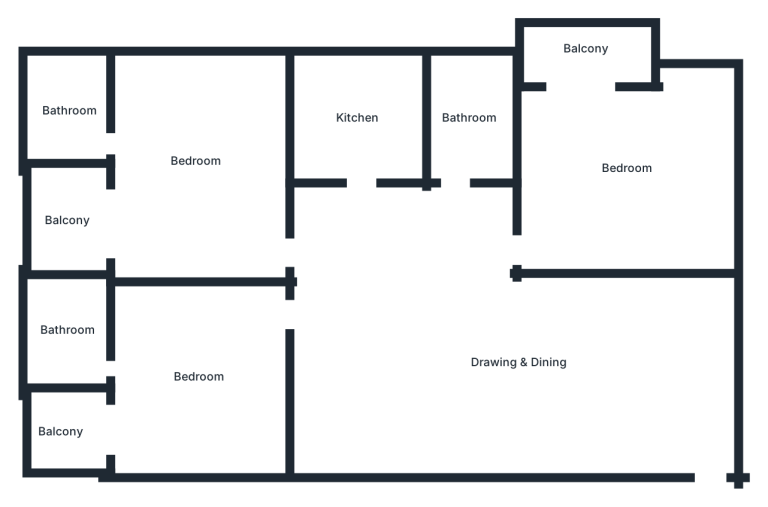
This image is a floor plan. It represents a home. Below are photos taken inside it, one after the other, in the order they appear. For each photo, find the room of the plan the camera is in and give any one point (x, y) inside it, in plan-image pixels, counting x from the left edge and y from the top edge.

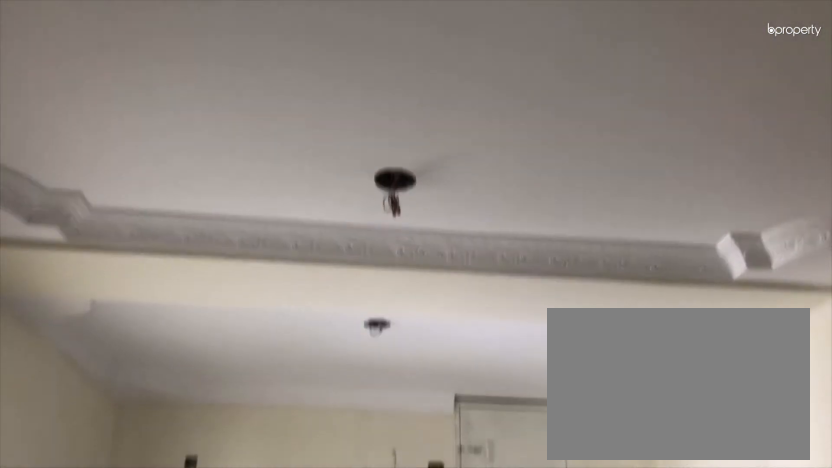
(517, 360)
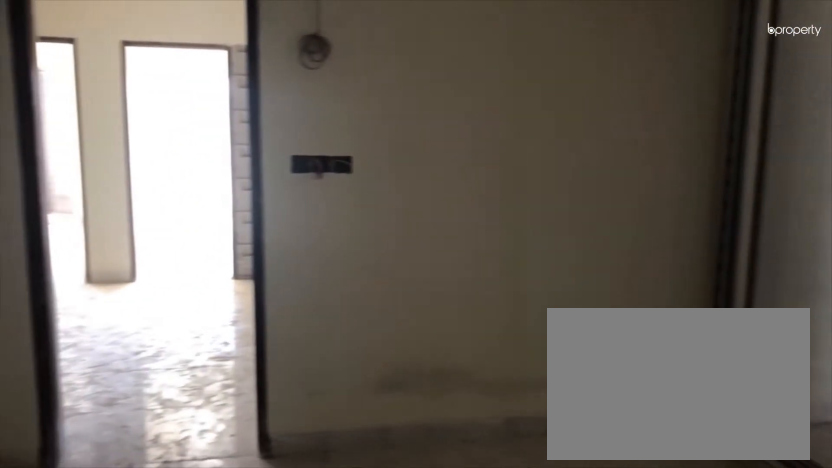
(629, 169)
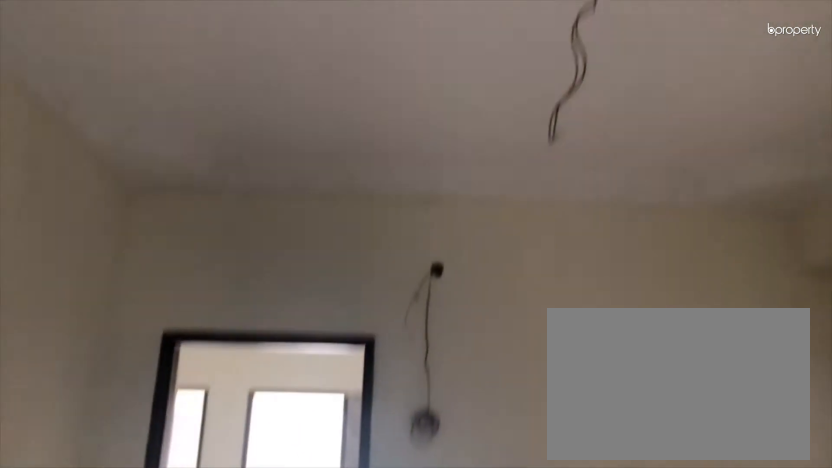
(629, 169)
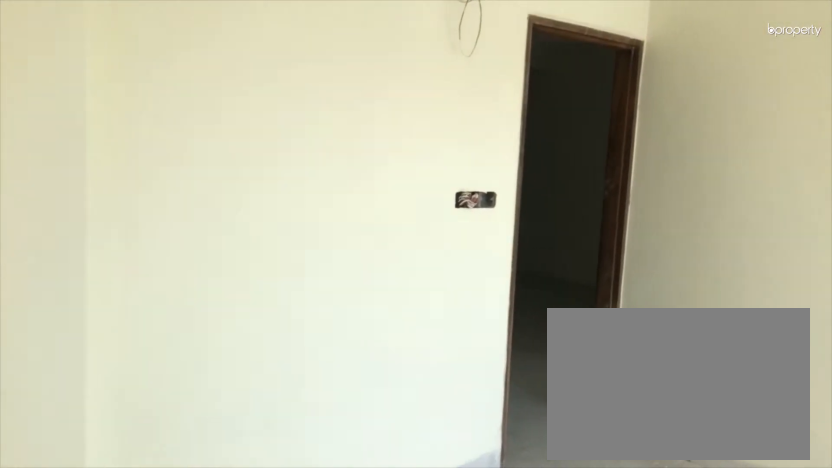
(197, 162)
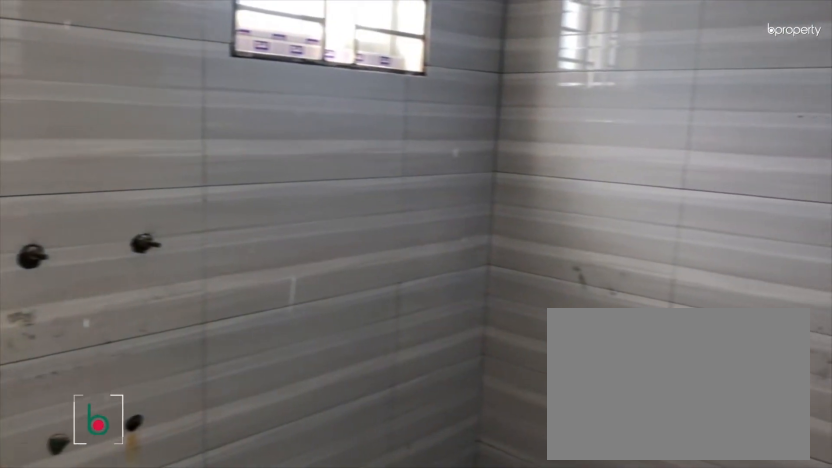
(72, 108)
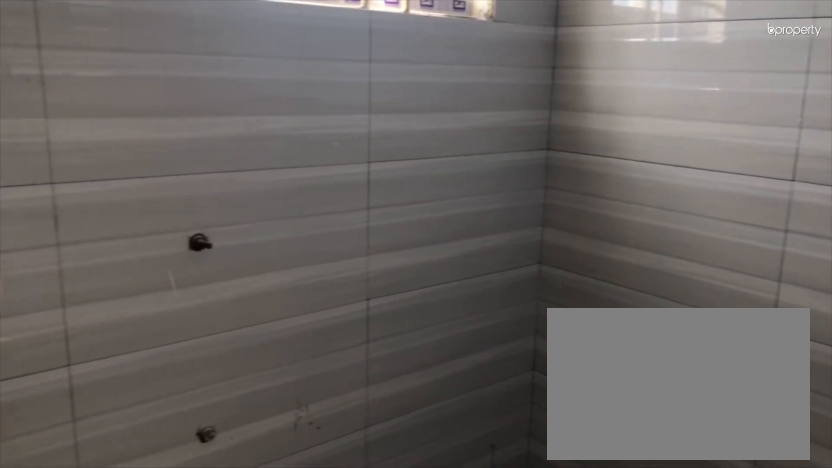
(71, 328)
